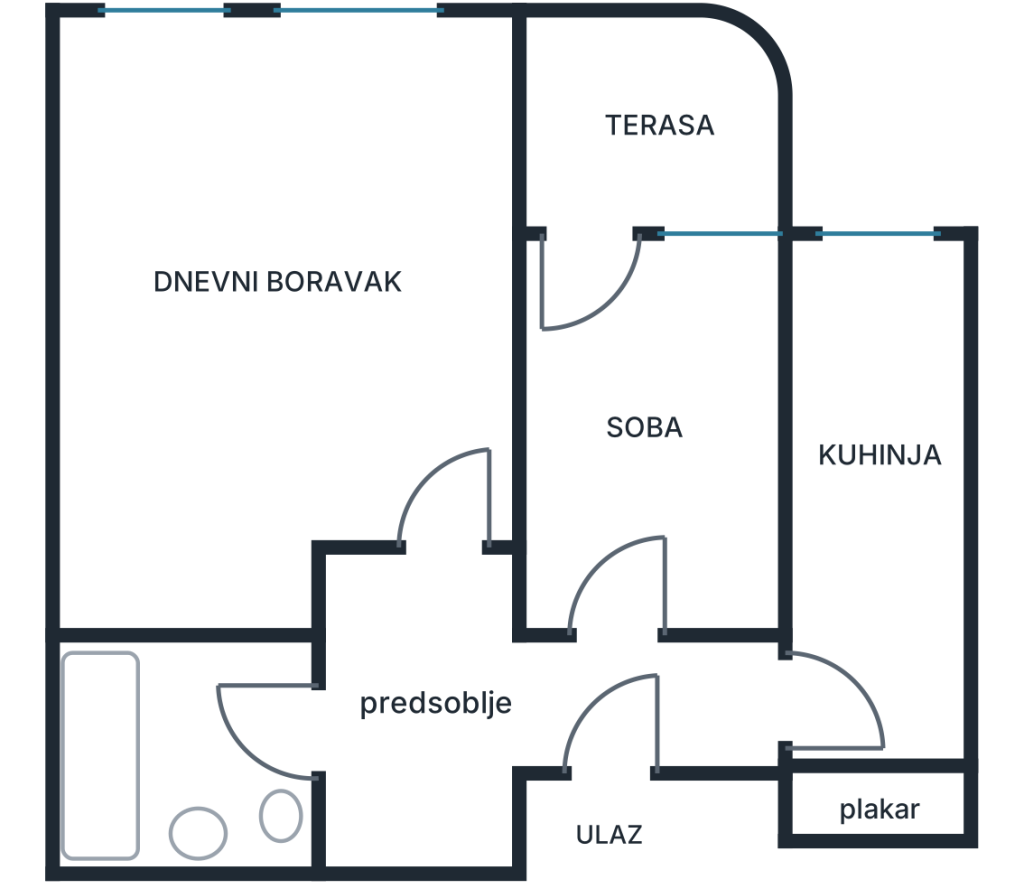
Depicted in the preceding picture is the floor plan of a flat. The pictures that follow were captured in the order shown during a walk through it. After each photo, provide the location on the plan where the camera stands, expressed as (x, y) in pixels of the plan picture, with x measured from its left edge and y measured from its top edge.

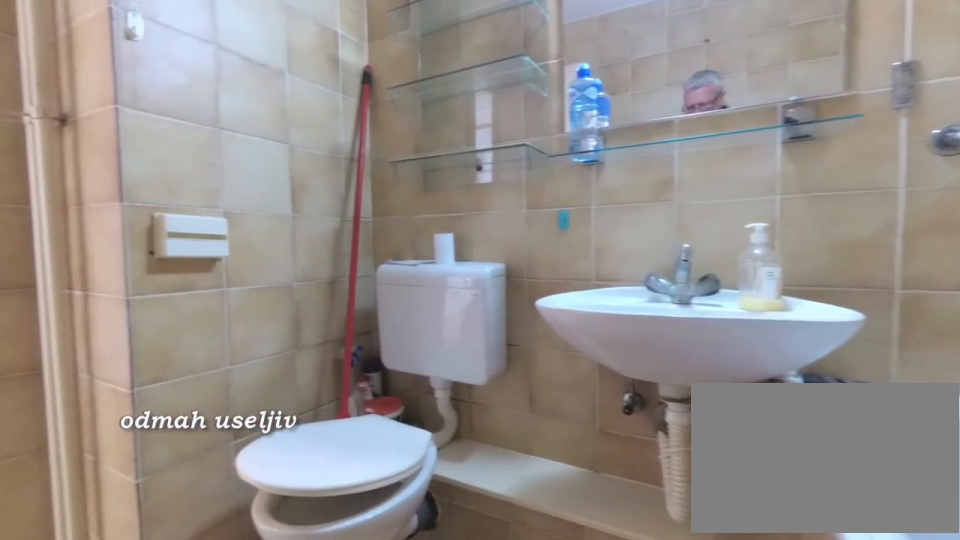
(142, 674)
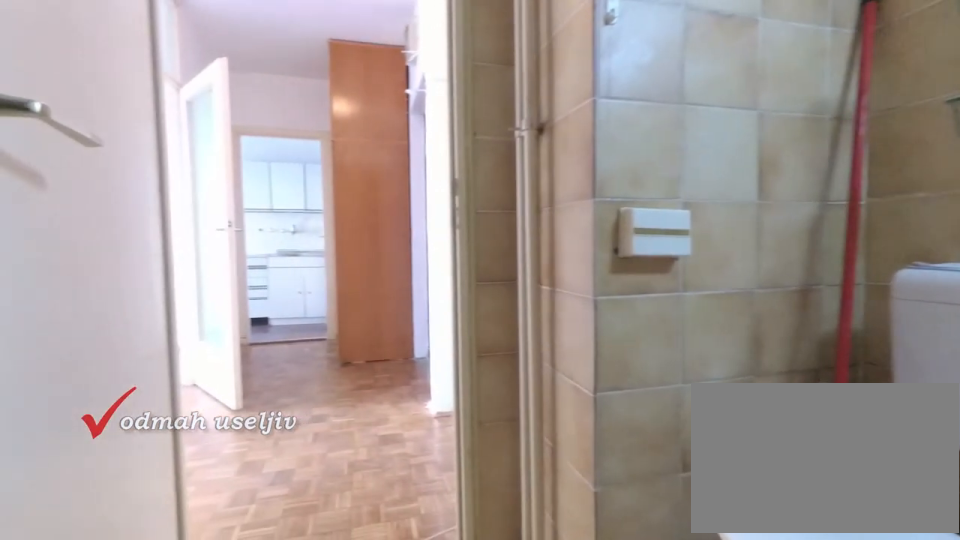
(129, 699)
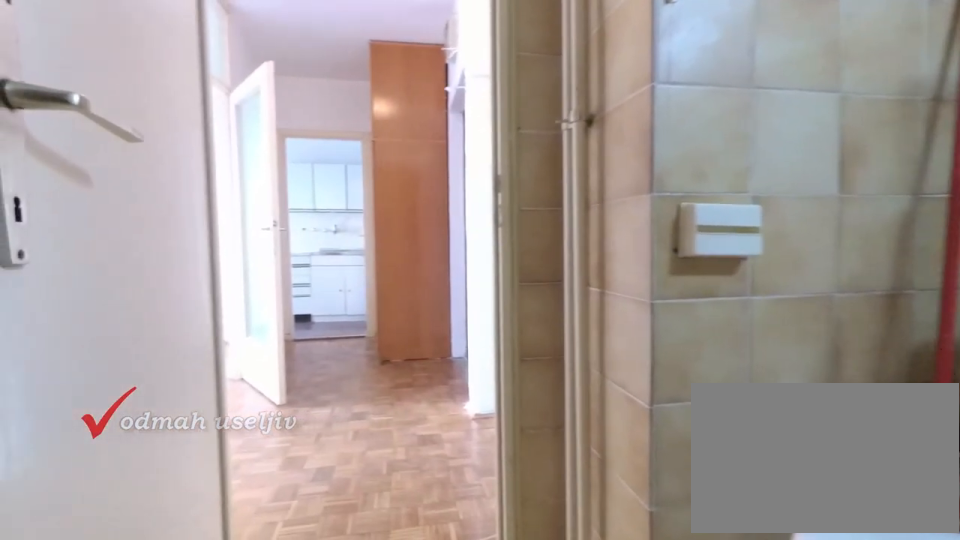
(127, 703)
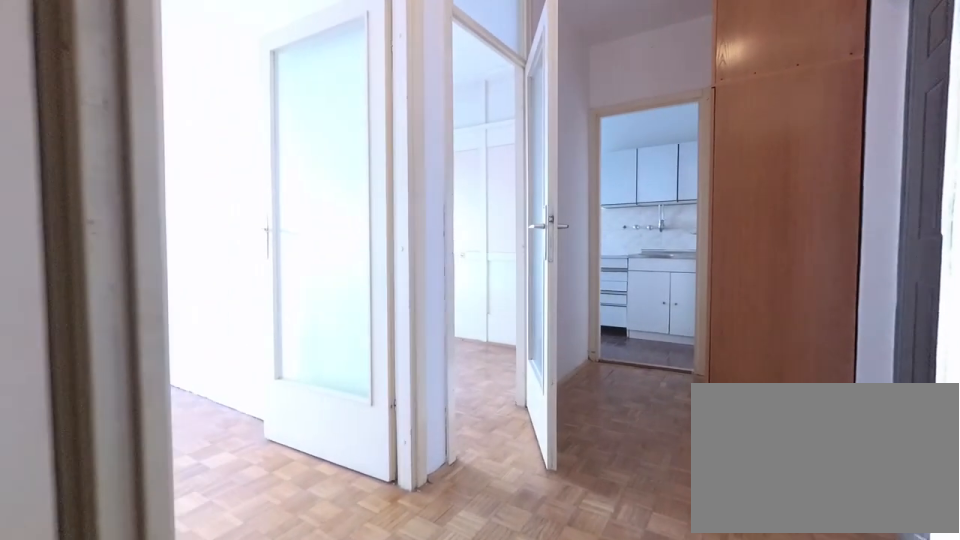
(267, 727)
